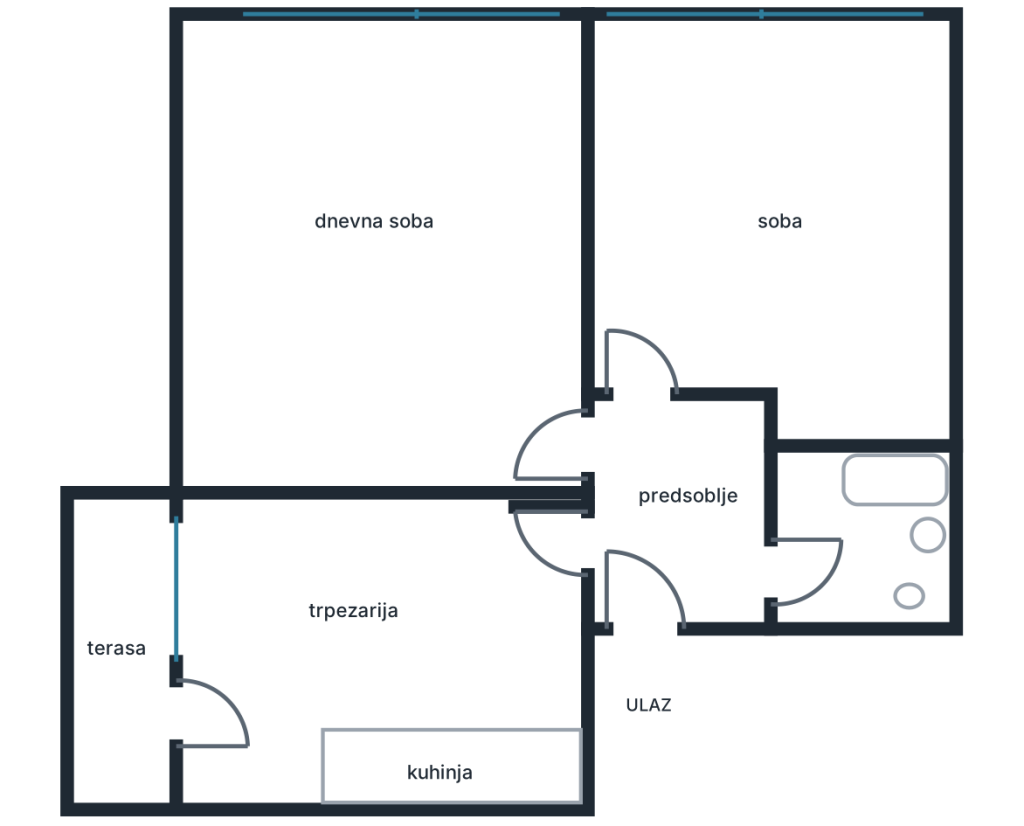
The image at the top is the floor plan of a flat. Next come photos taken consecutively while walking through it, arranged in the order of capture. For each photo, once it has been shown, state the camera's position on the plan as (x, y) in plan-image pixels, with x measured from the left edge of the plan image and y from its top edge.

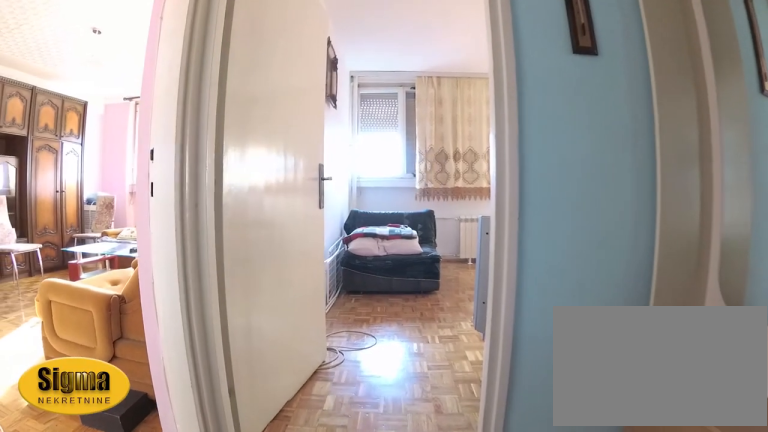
(694, 535)
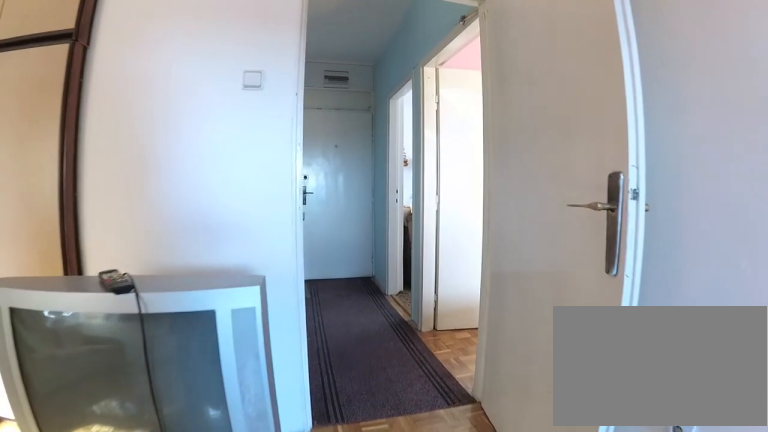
(684, 244)
